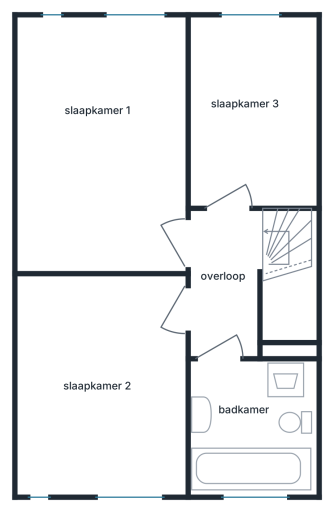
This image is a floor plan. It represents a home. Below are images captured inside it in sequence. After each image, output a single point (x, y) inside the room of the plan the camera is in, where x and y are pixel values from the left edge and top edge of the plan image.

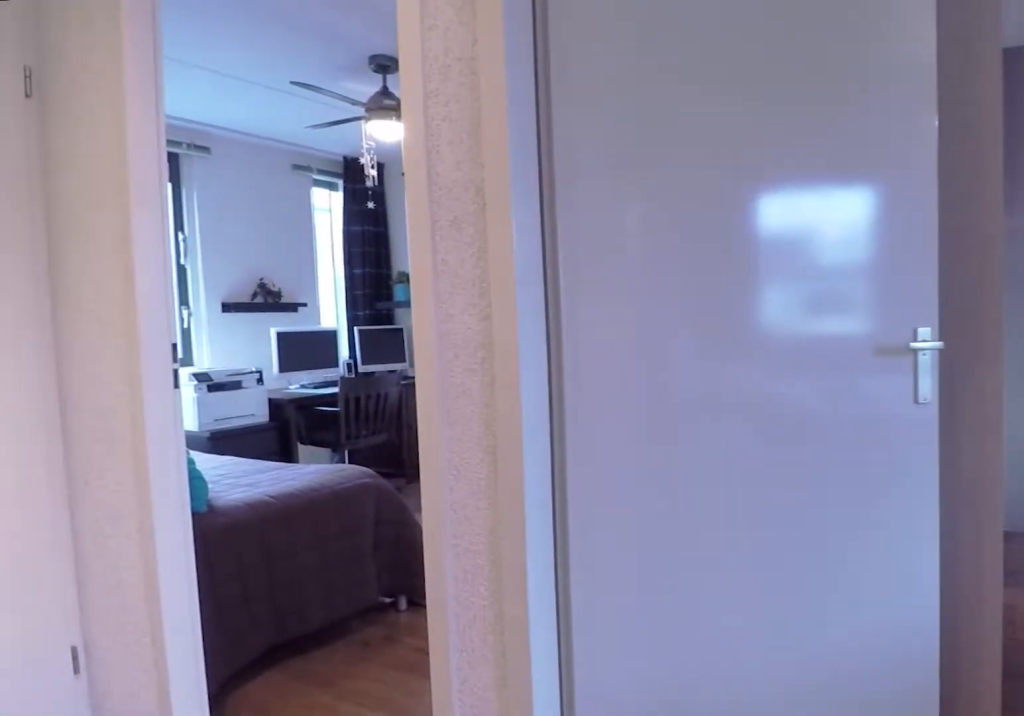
(228, 313)
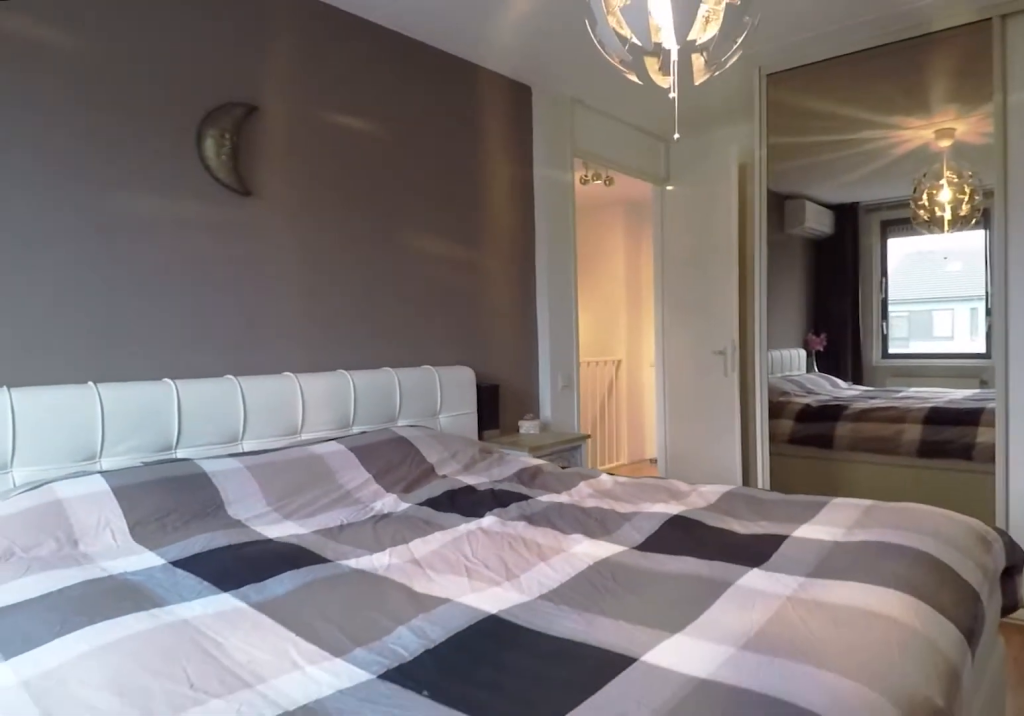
(150, 124)
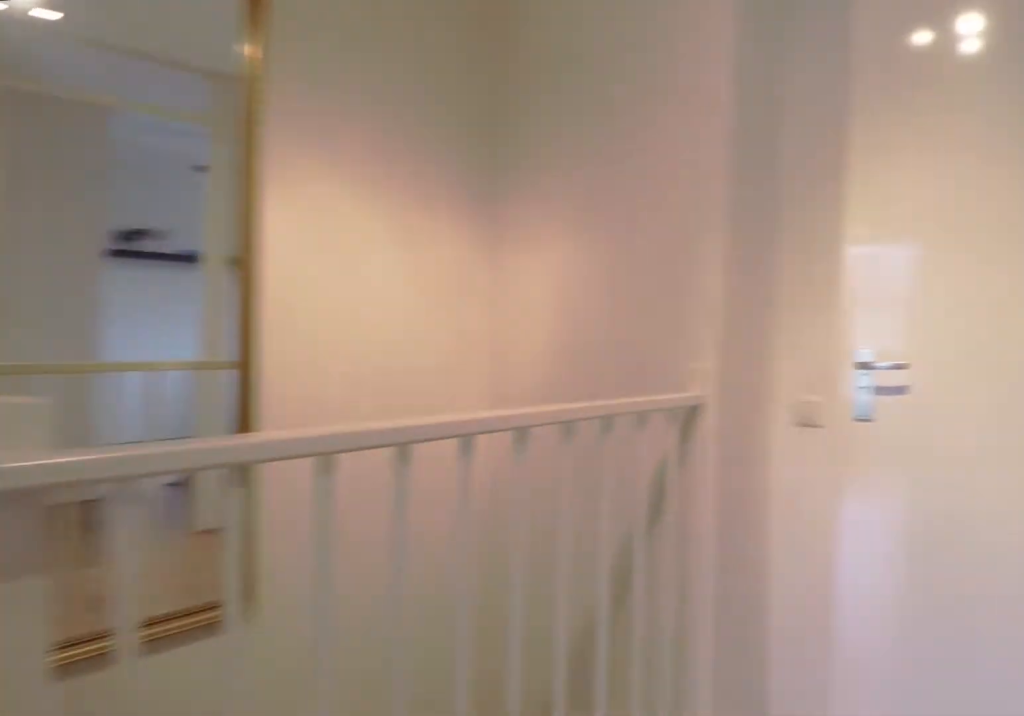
(228, 314)
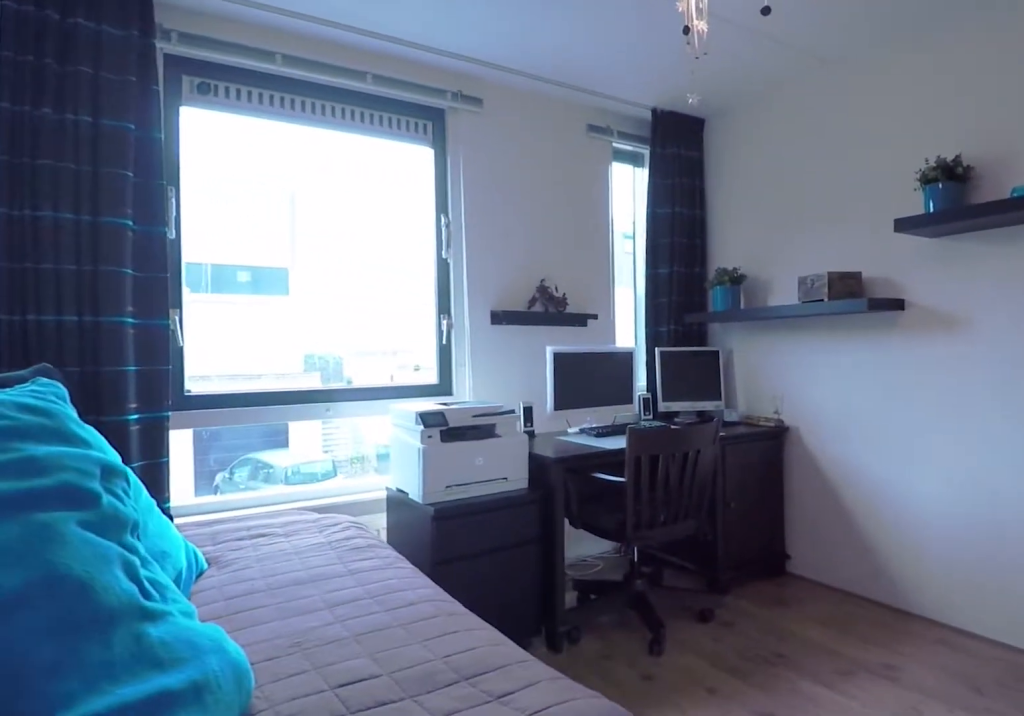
(106, 394)
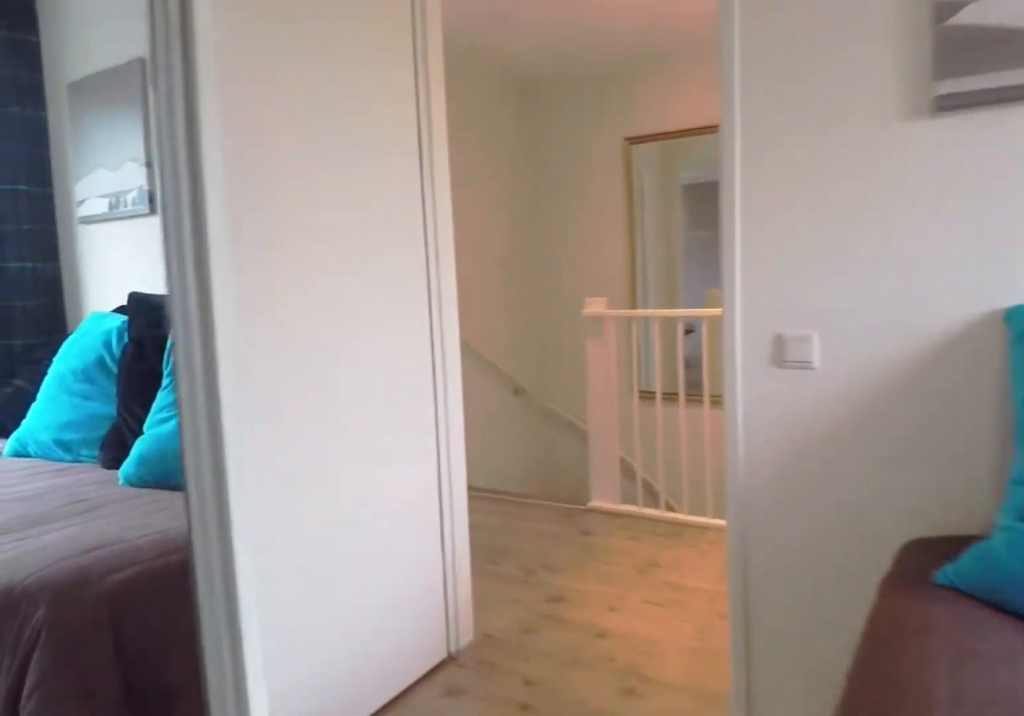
(106, 394)
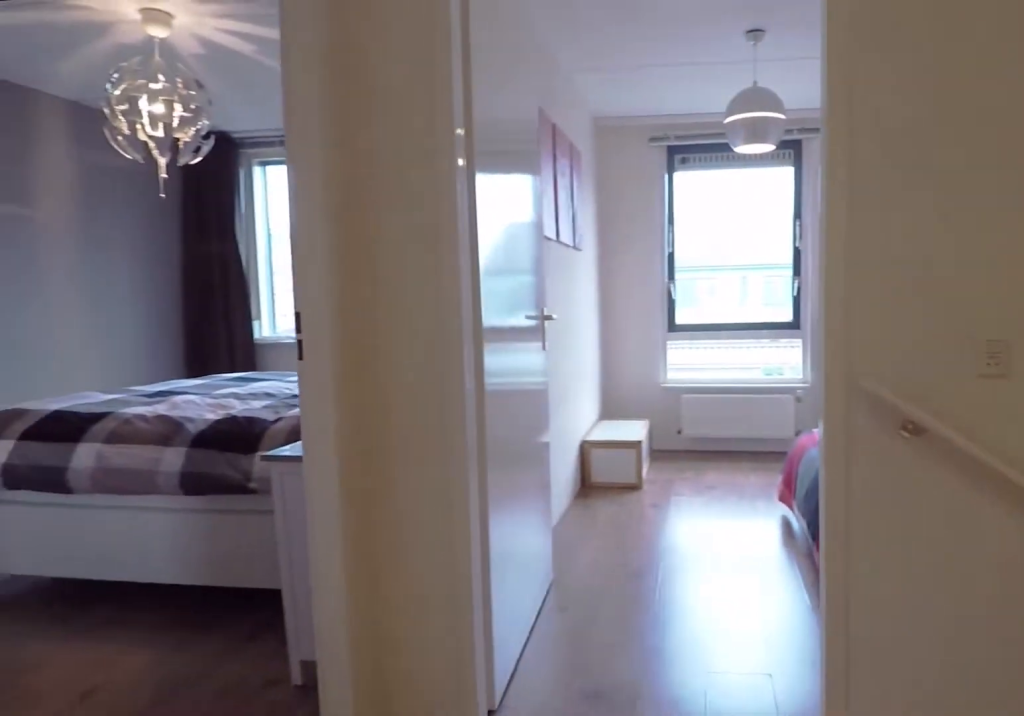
(227, 313)
